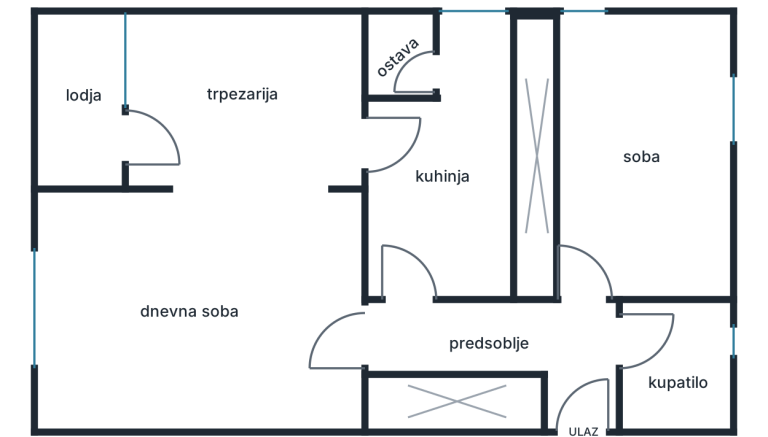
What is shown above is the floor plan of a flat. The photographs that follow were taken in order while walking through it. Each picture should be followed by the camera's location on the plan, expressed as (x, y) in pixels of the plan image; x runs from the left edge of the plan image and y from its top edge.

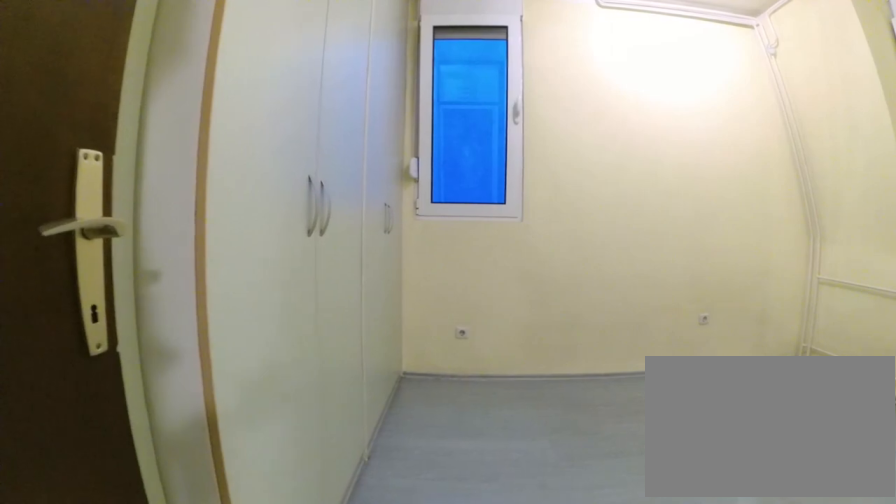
(580, 306)
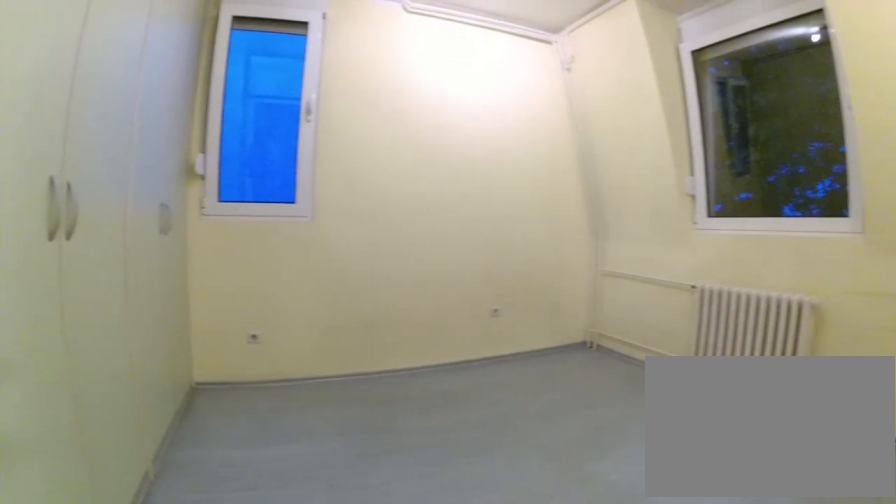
(579, 294)
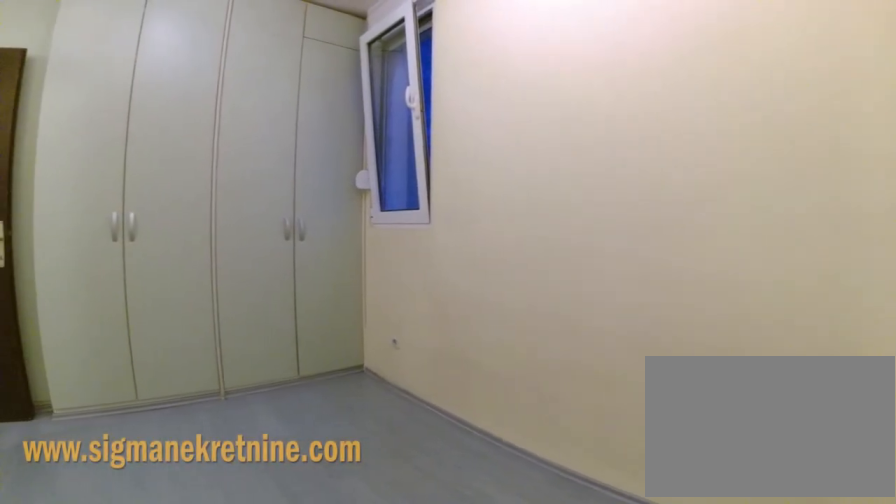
(702, 238)
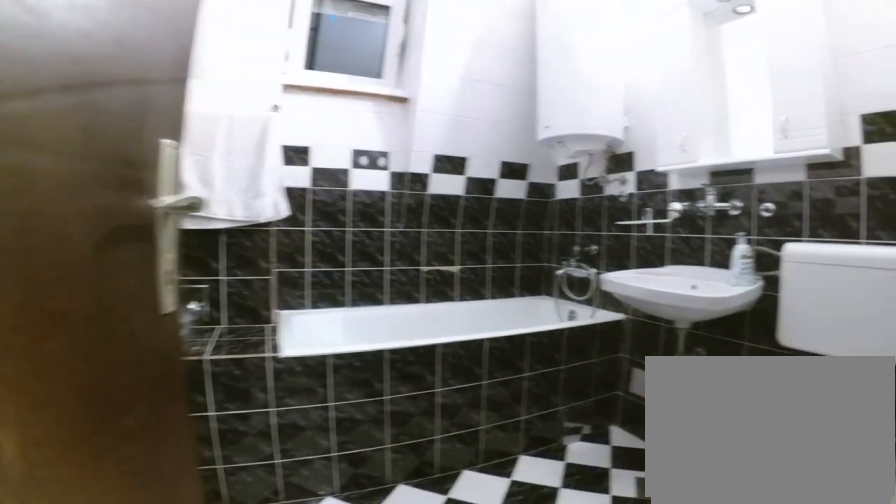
(601, 326)
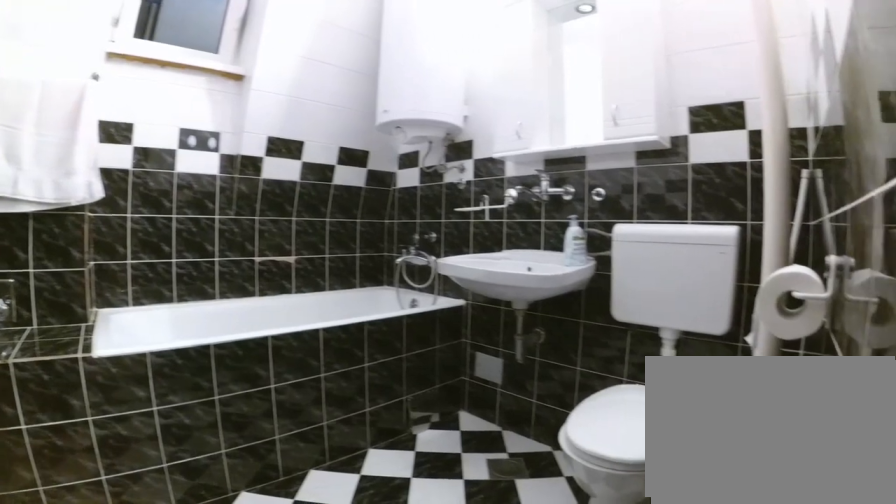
(617, 324)
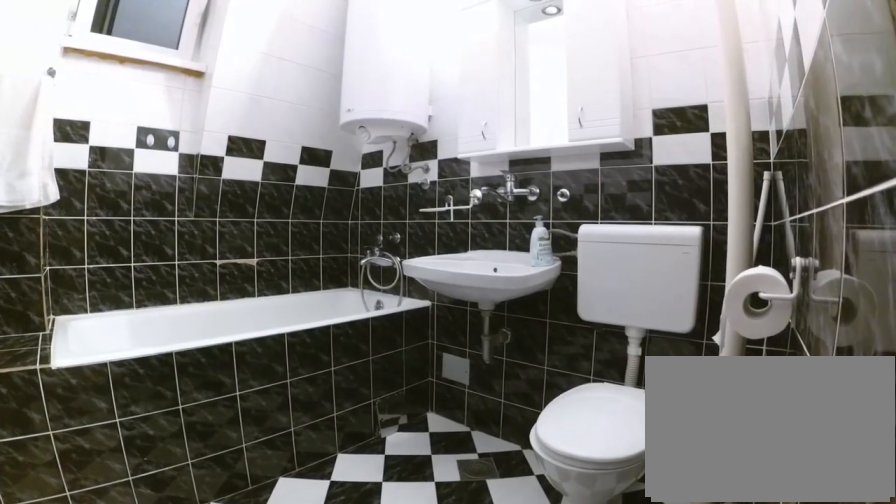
(633, 325)
